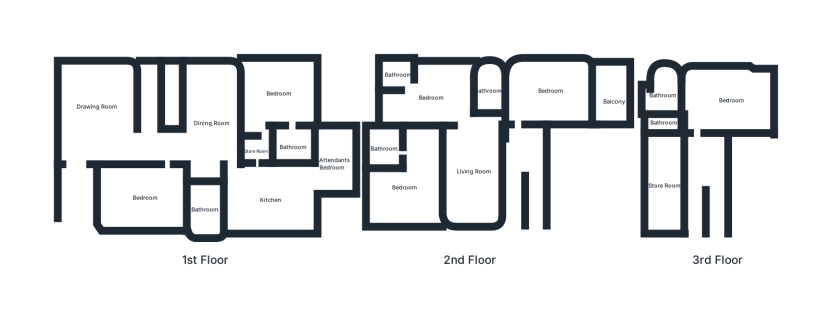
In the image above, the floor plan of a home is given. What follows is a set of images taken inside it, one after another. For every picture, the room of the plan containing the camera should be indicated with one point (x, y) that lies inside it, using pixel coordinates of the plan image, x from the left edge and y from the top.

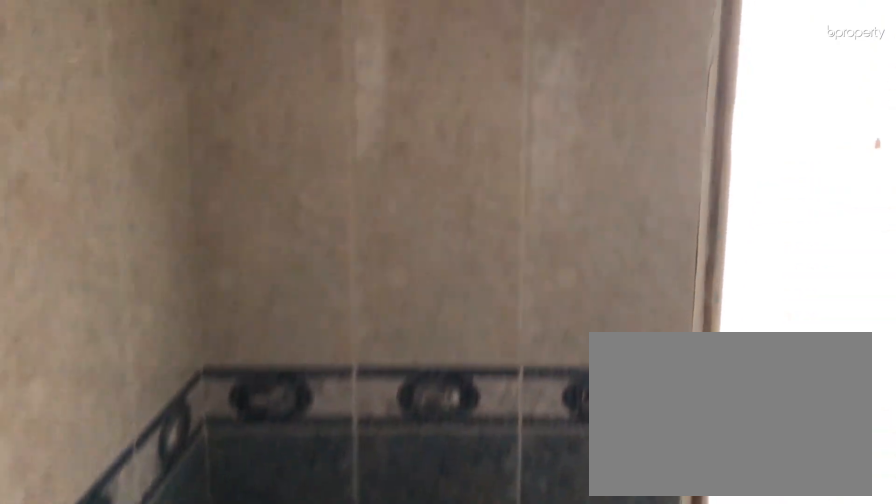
(396, 75)
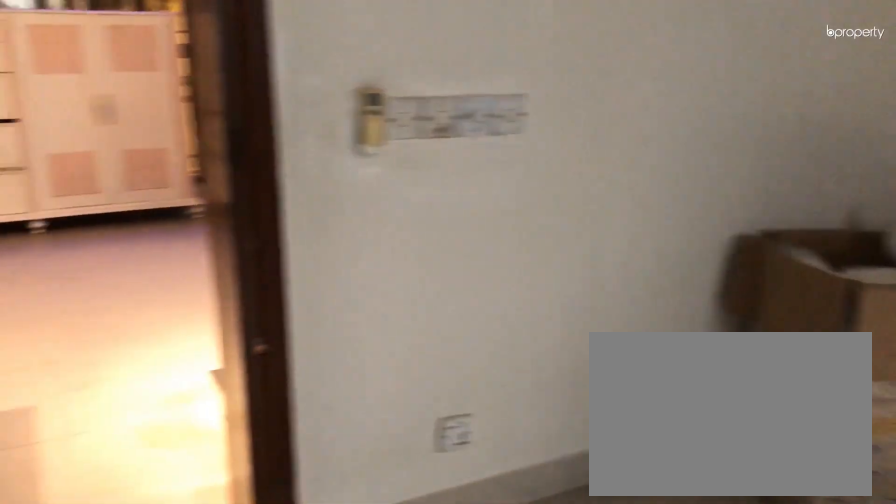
(403, 188)
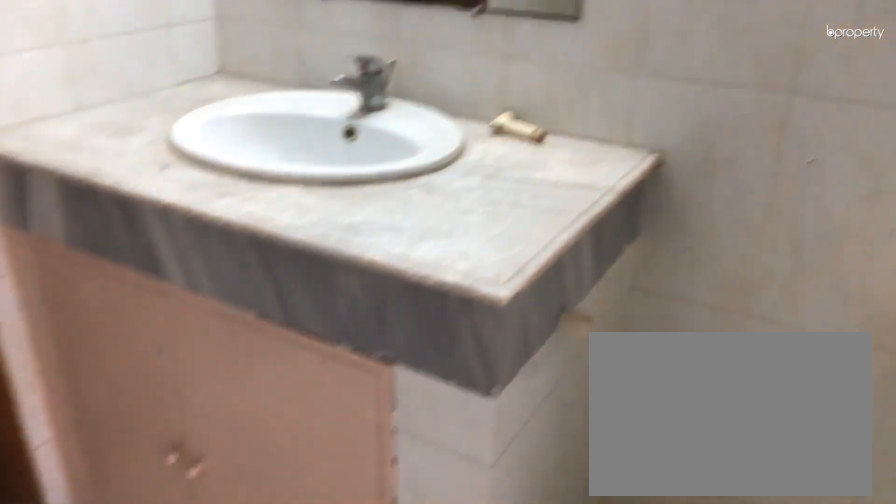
(381, 150)
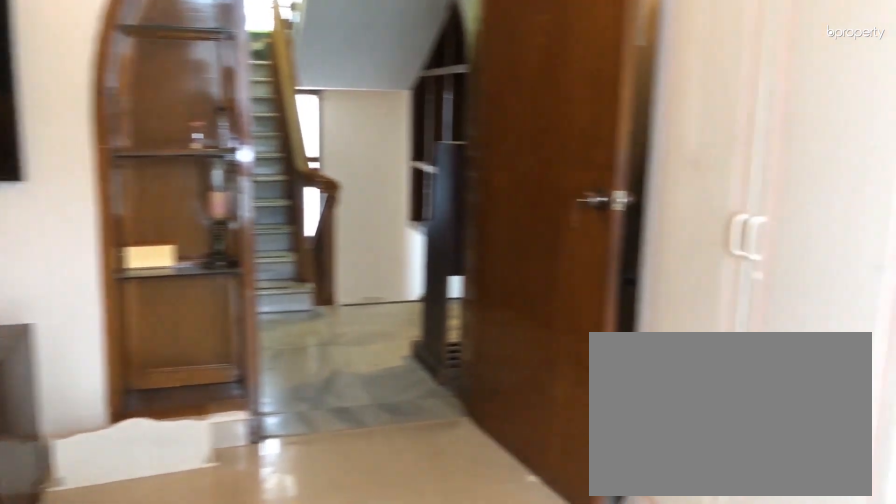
(730, 101)
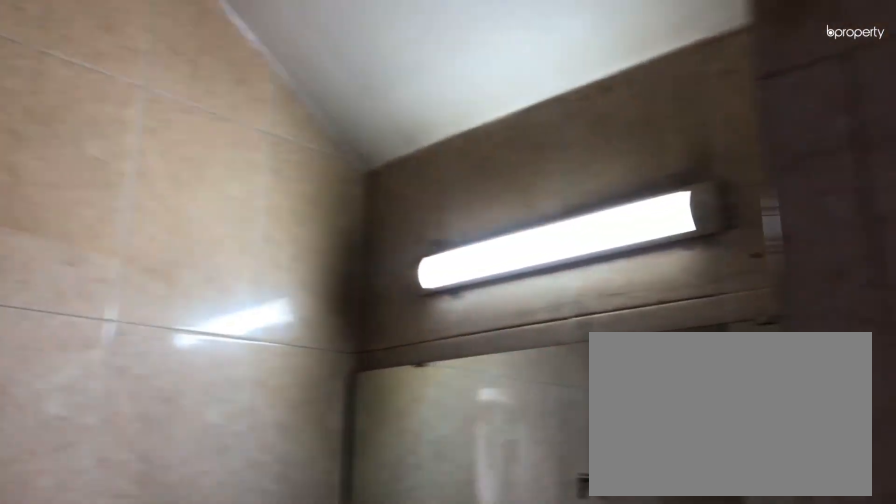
(661, 95)
